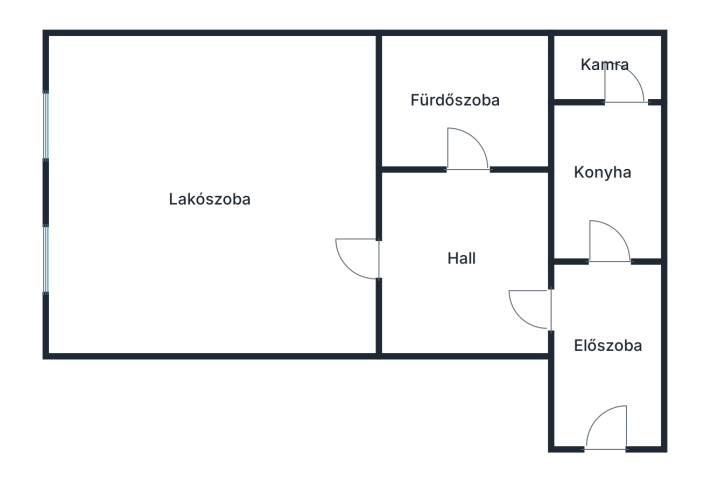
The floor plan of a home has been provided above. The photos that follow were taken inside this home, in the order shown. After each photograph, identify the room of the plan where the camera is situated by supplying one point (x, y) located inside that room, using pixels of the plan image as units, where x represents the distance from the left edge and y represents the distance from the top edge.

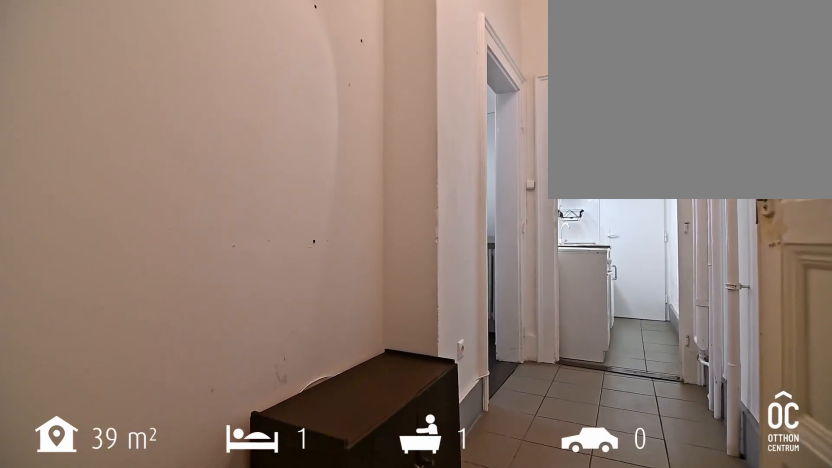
(607, 353)
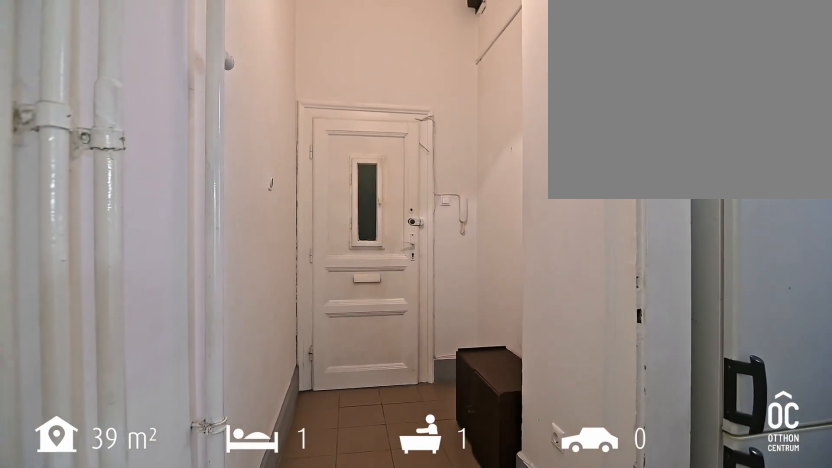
(607, 352)
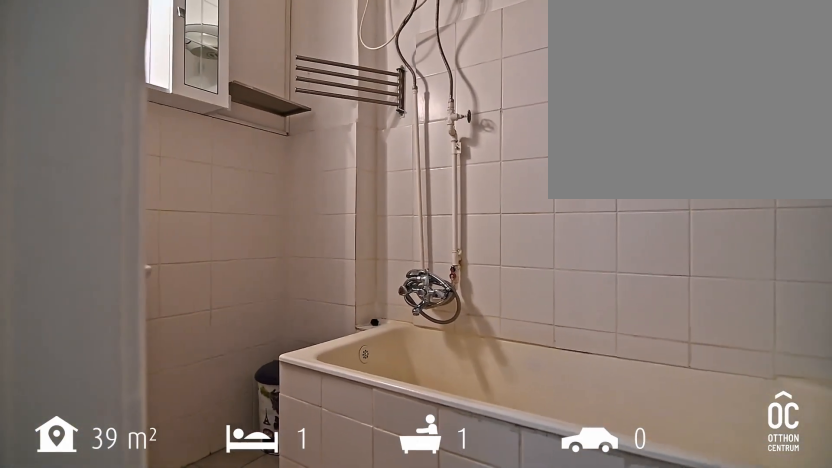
(461, 97)
